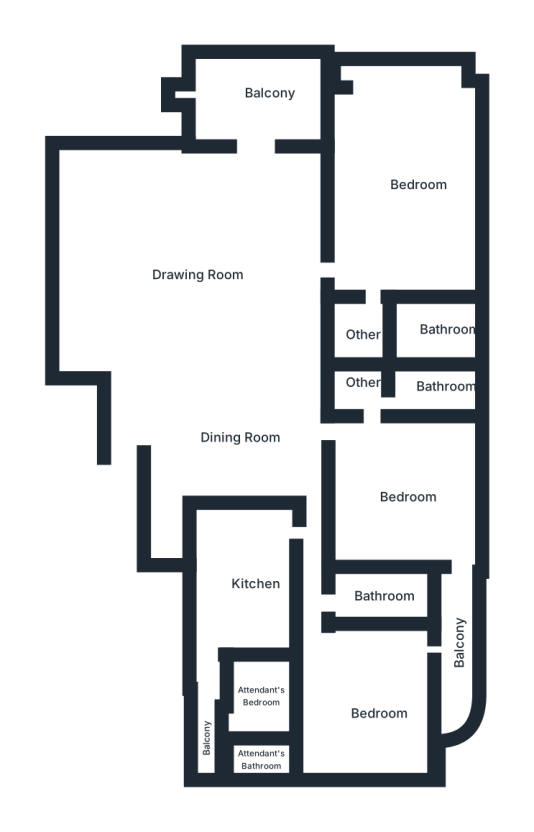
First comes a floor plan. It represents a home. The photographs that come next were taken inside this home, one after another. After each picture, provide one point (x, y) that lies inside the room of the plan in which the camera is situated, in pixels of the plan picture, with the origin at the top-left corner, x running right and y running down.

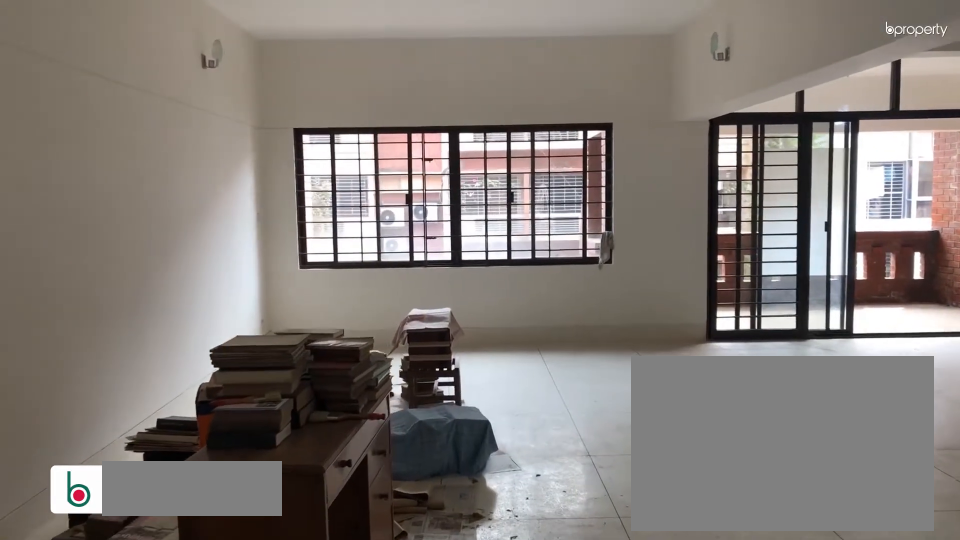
(206, 266)
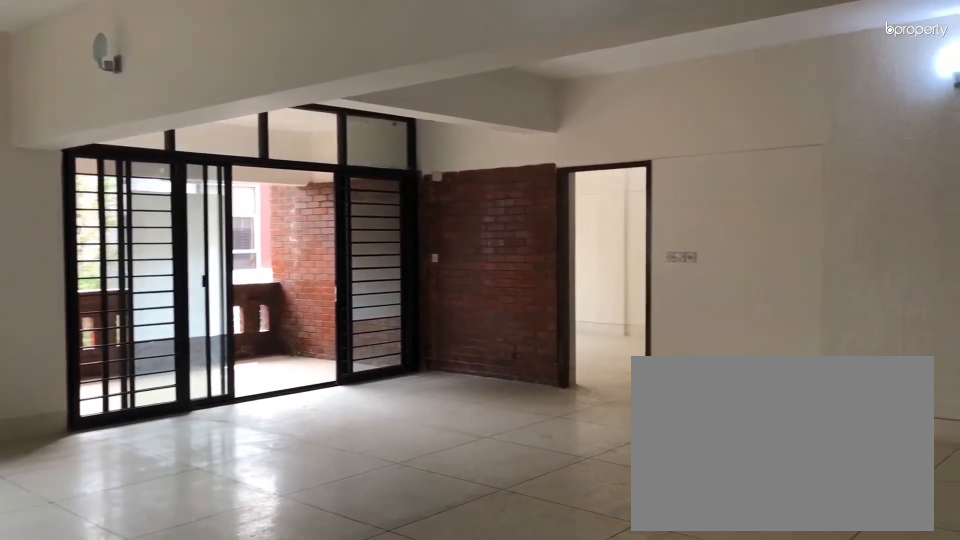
(206, 266)
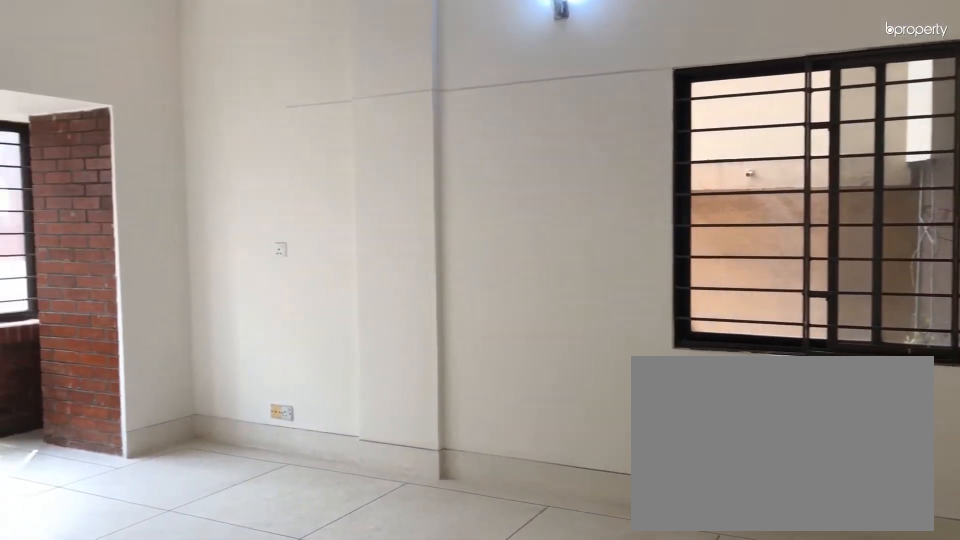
(401, 168)
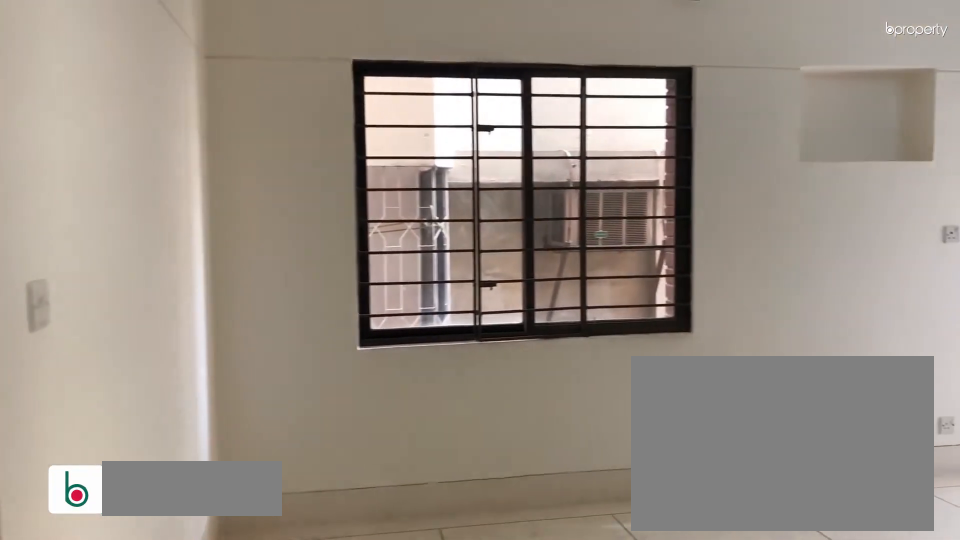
(410, 494)
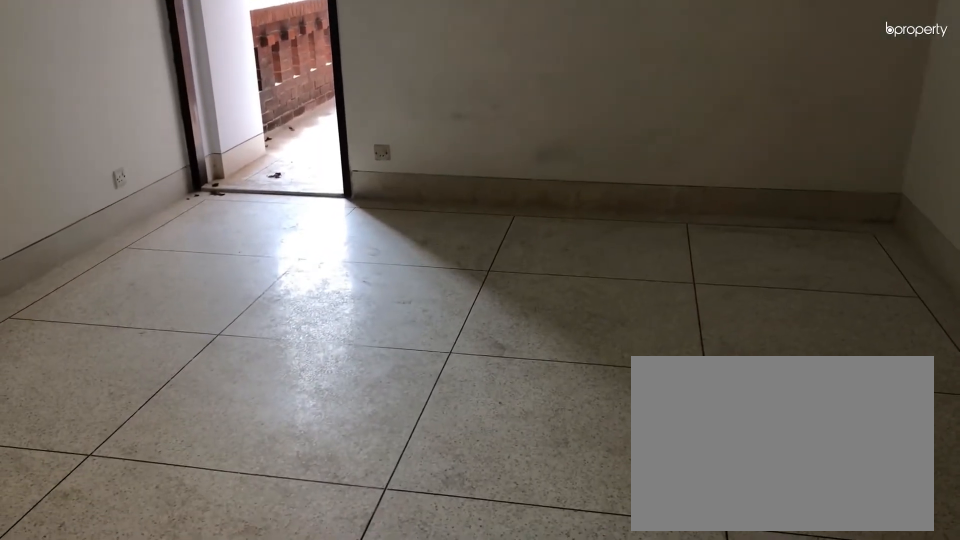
(410, 494)
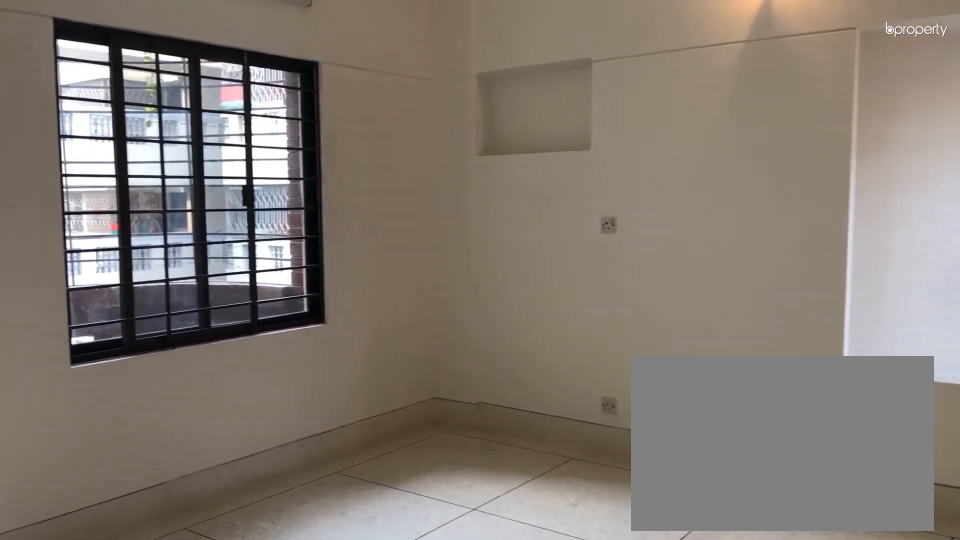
(367, 698)
